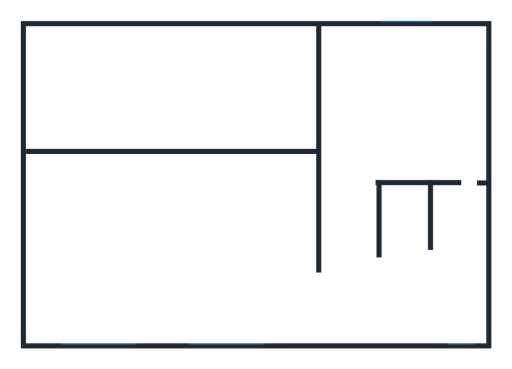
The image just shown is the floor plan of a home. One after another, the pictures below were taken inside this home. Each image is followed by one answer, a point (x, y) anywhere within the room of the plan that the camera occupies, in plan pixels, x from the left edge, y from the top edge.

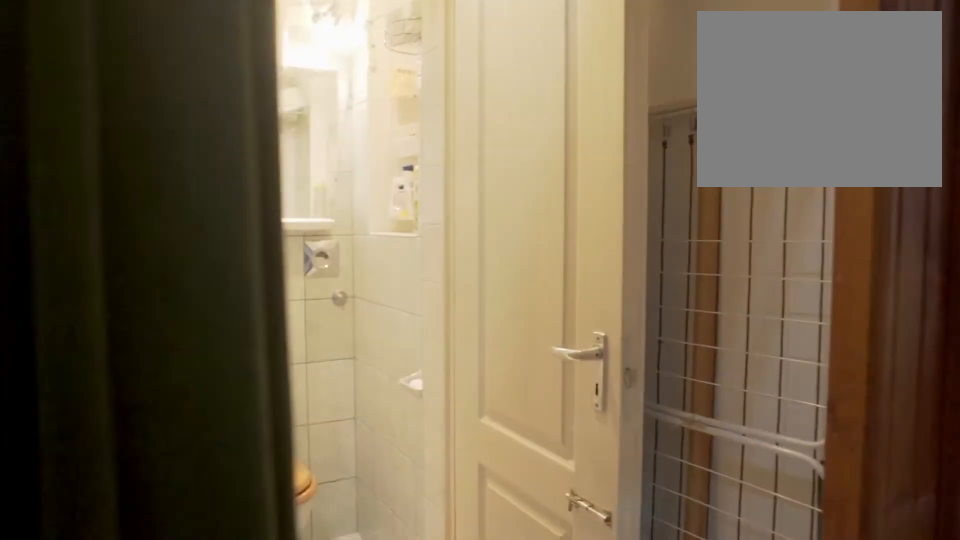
(366, 133)
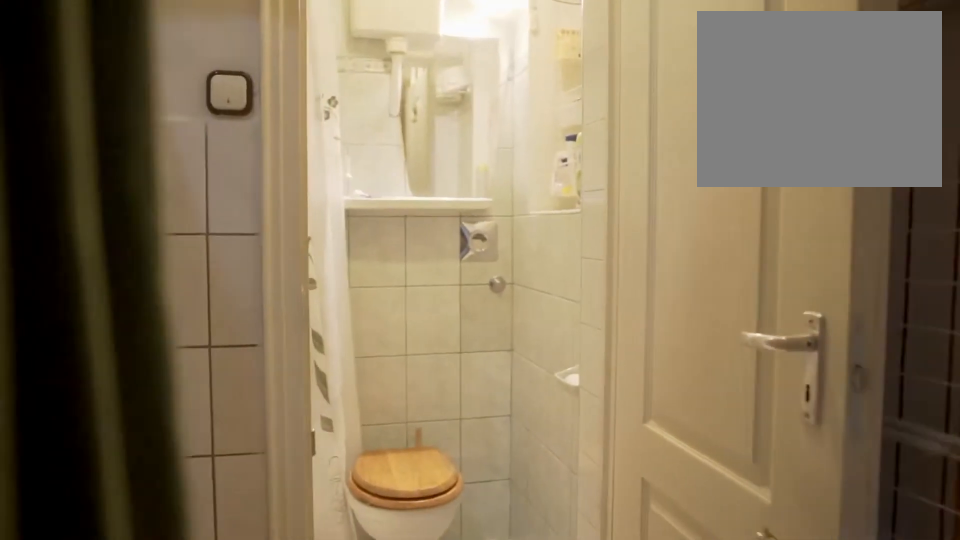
(368, 142)
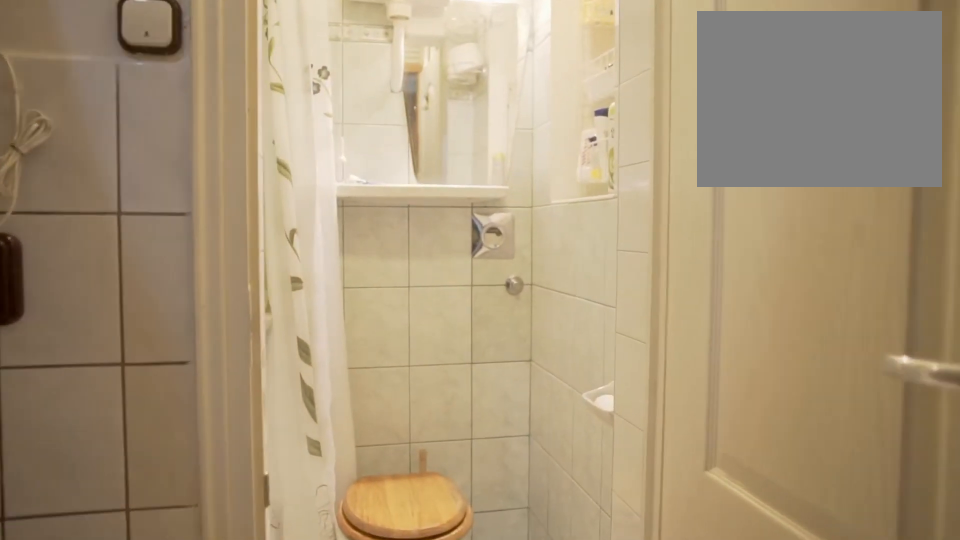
(371, 151)
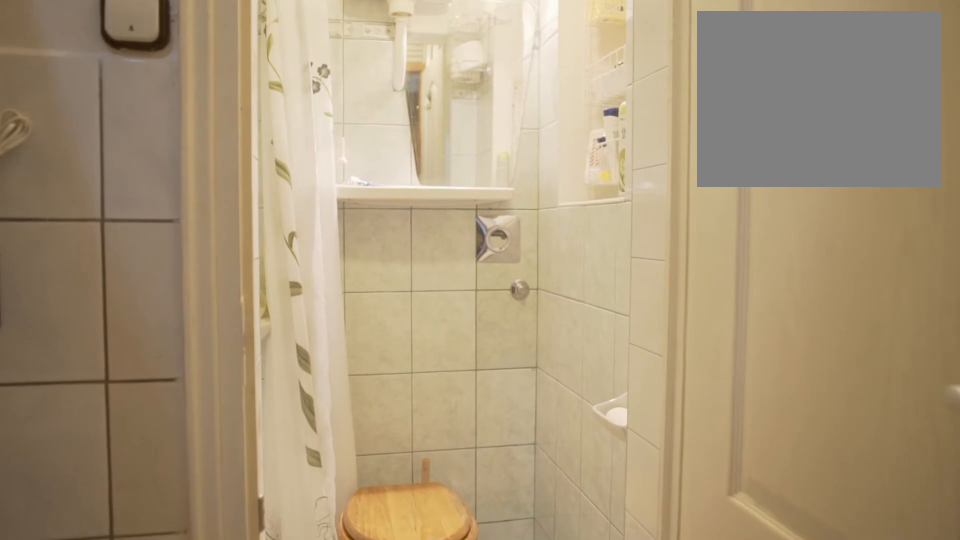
(374, 161)
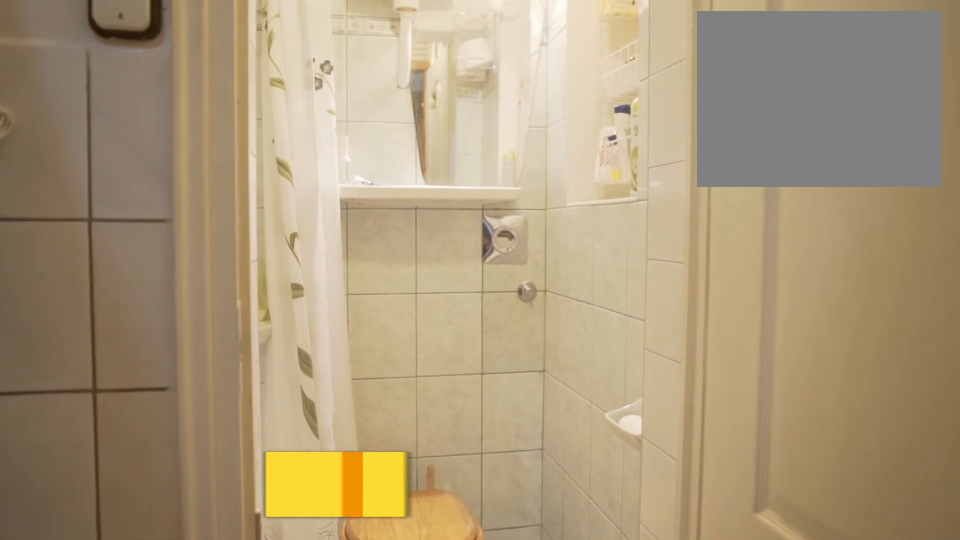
(377, 171)
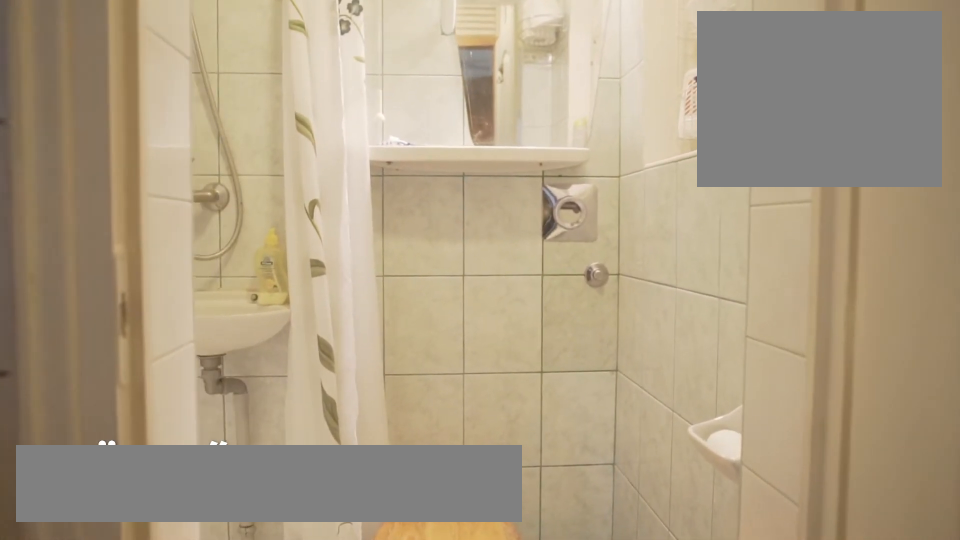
(395, 231)
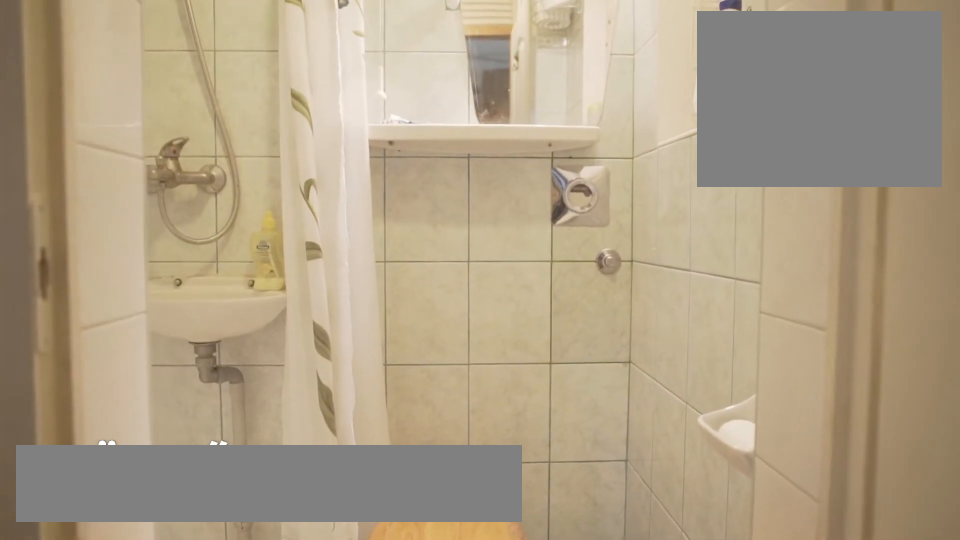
(401, 250)
